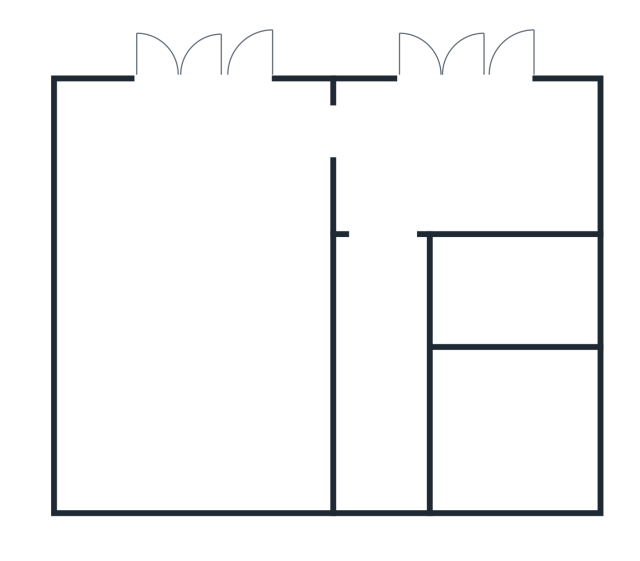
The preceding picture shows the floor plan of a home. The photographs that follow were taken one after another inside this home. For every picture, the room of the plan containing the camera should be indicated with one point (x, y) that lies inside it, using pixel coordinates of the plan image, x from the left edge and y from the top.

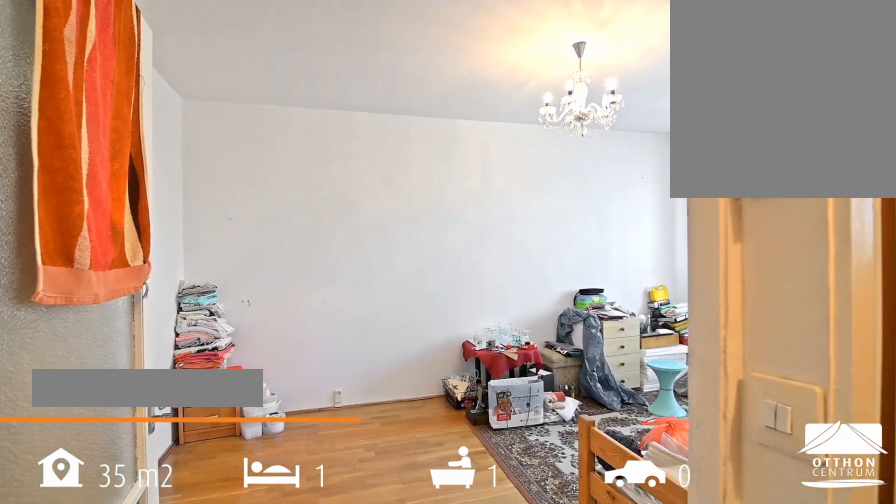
(199, 292)
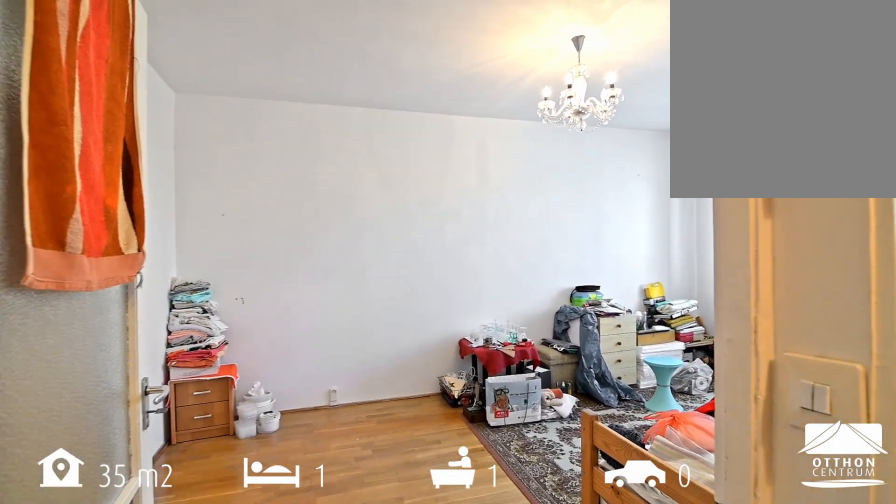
(199, 292)
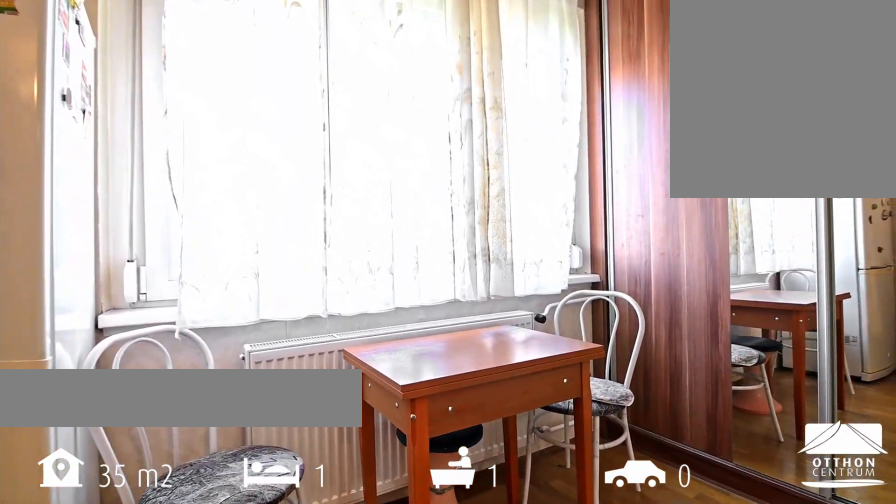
(473, 166)
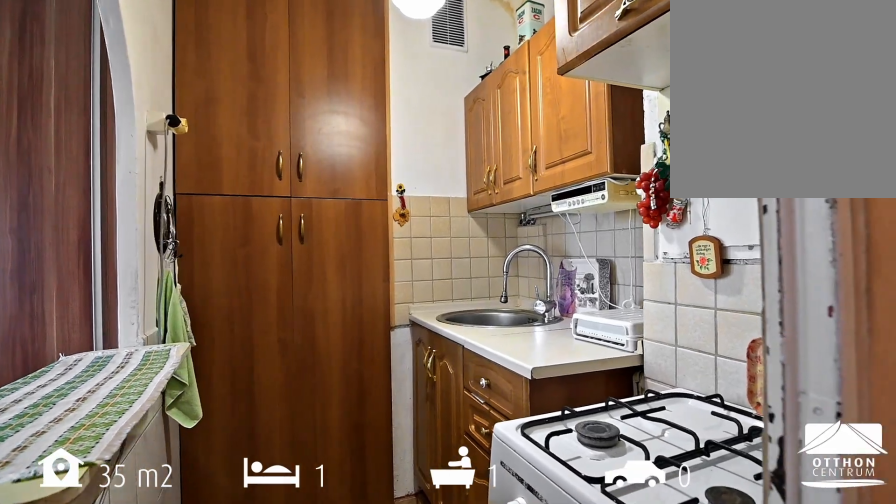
(522, 291)
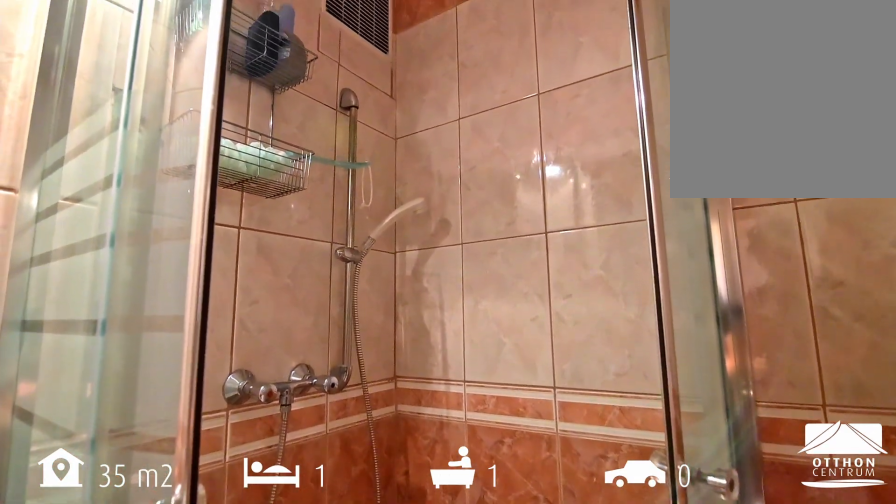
(522, 436)
